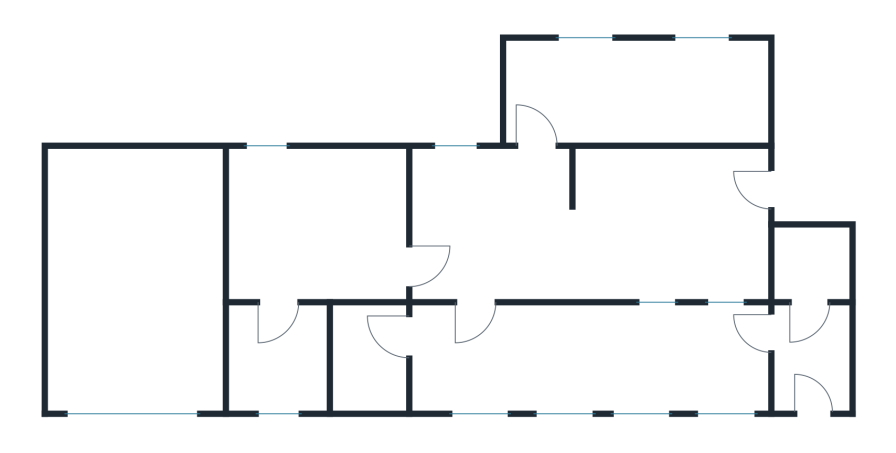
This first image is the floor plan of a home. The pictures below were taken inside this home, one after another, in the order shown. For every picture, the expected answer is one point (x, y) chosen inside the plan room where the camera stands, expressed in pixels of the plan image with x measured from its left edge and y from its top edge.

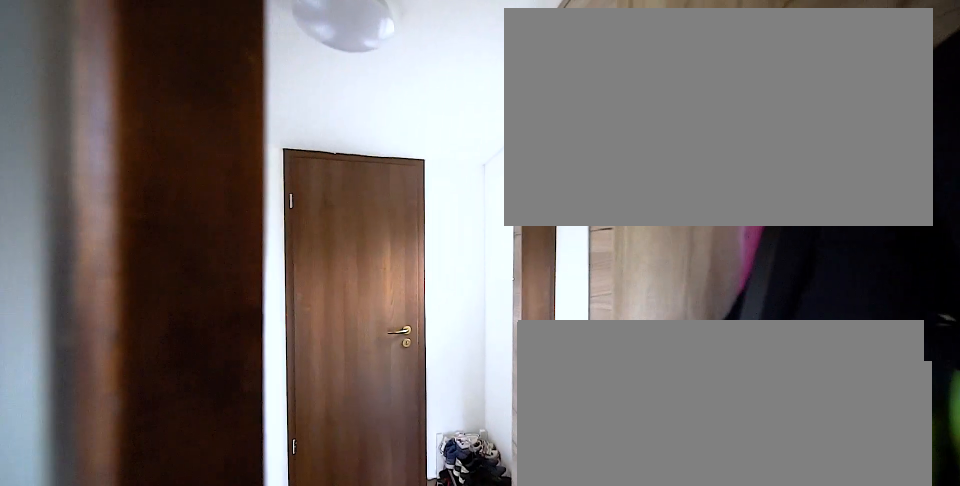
(812, 362)
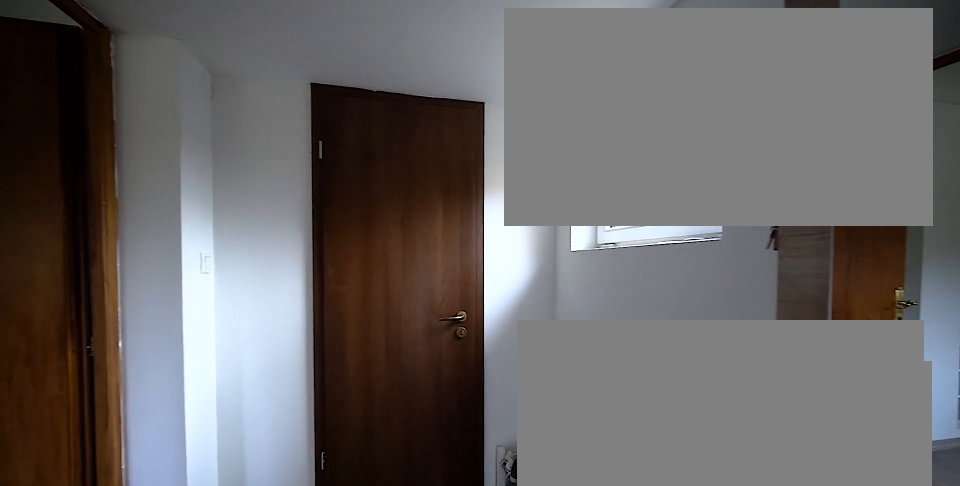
(811, 362)
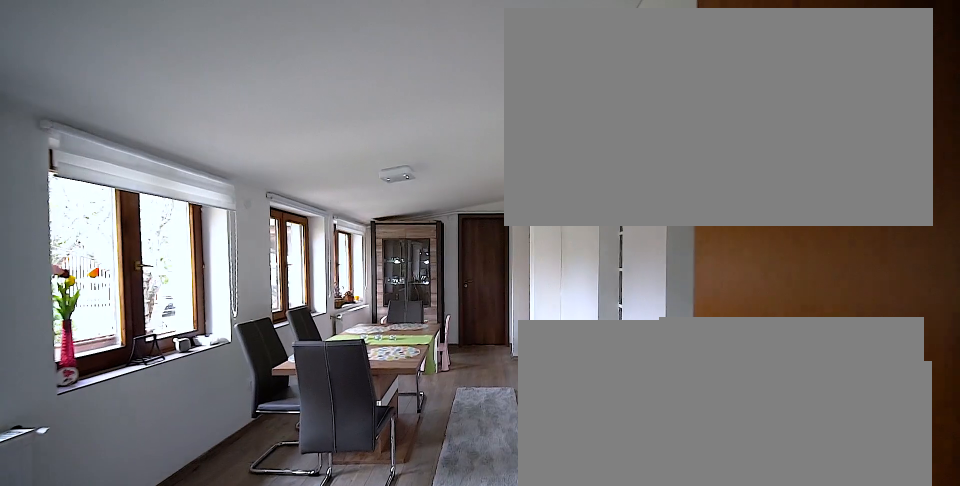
(583, 362)
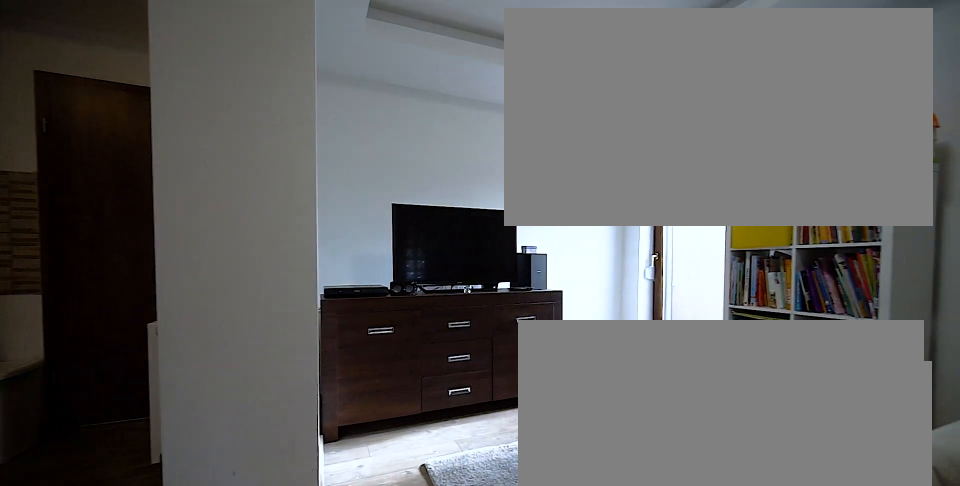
(583, 248)
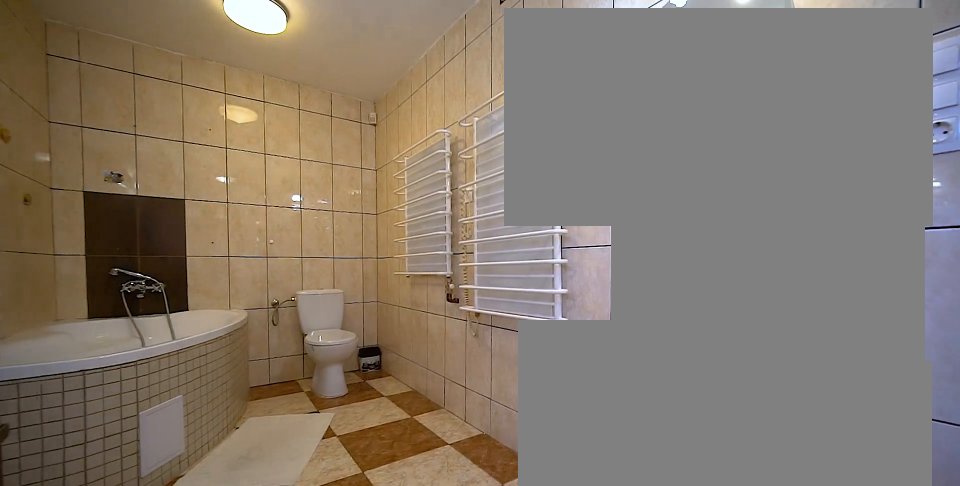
(638, 93)
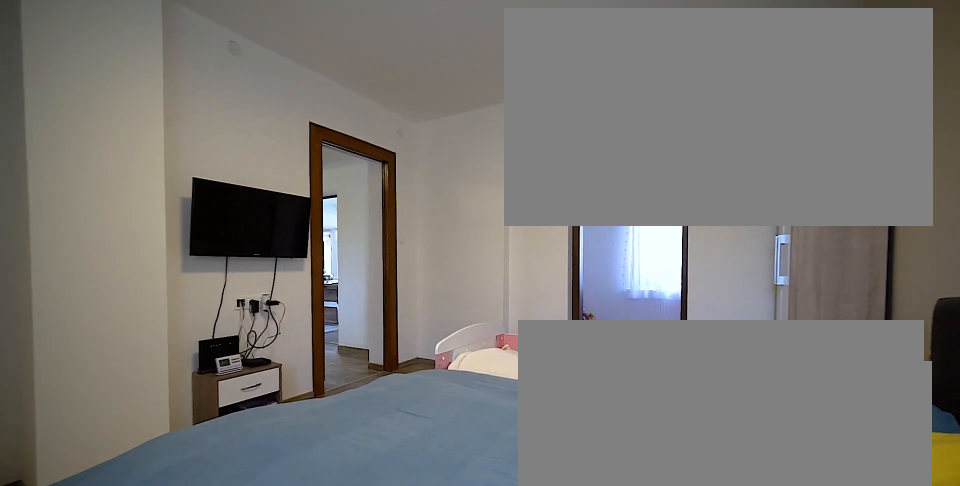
(321, 229)
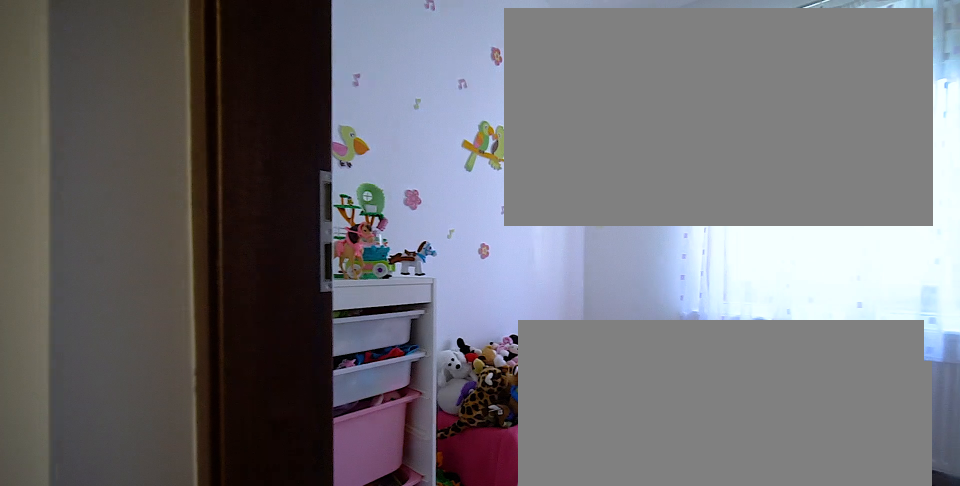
(279, 360)
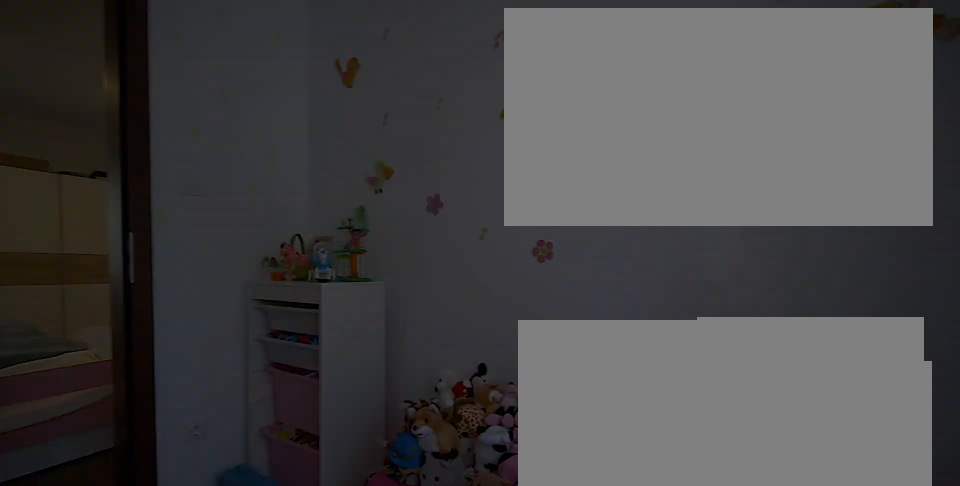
(279, 360)
